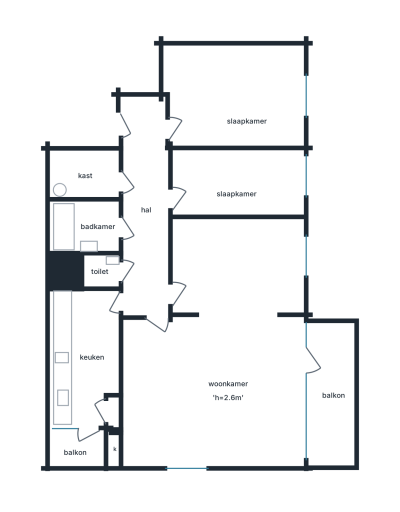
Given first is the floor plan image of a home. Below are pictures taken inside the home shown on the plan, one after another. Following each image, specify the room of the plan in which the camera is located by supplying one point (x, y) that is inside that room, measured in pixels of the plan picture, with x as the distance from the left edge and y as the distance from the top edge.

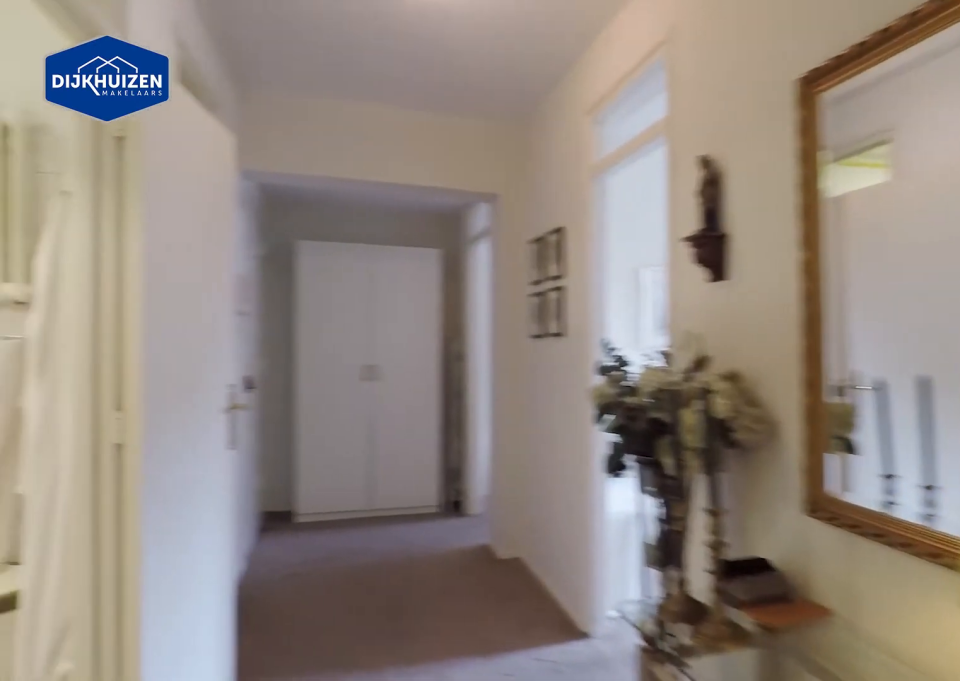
(146, 210)
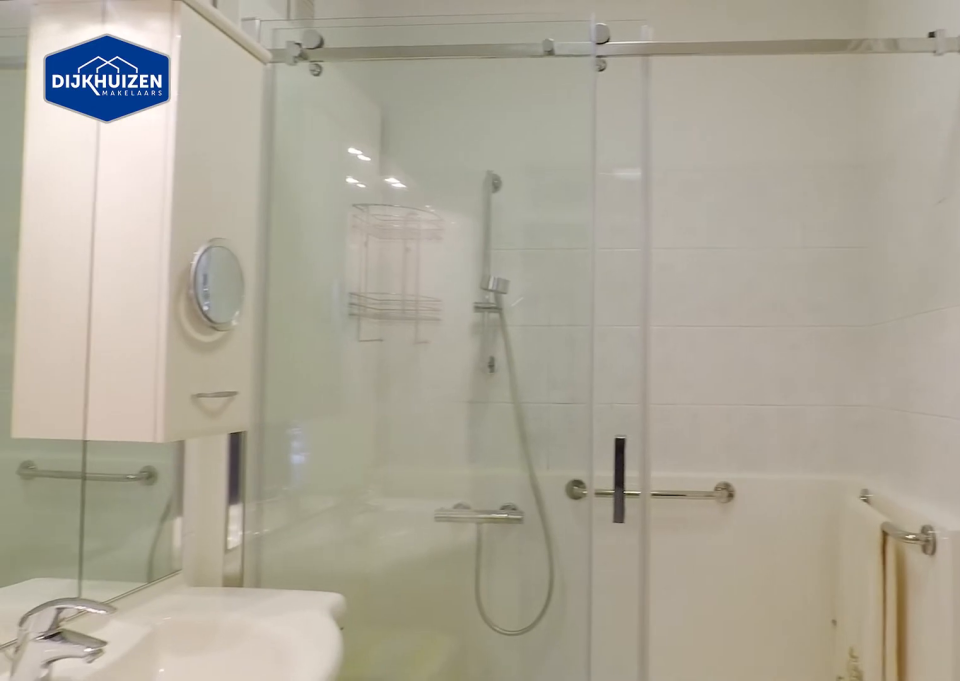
(78, 228)
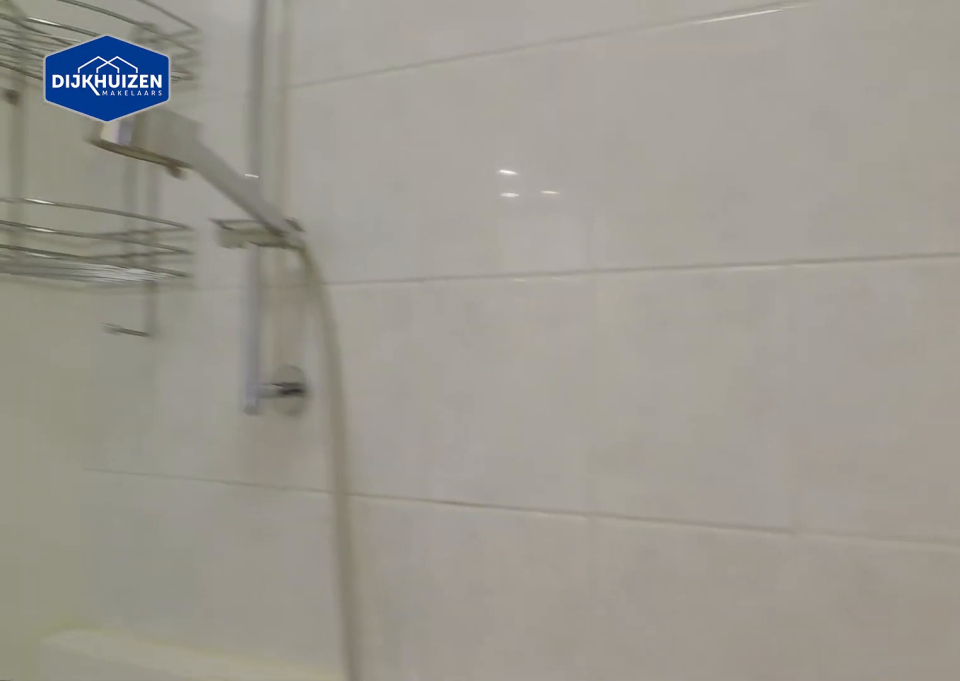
(78, 228)
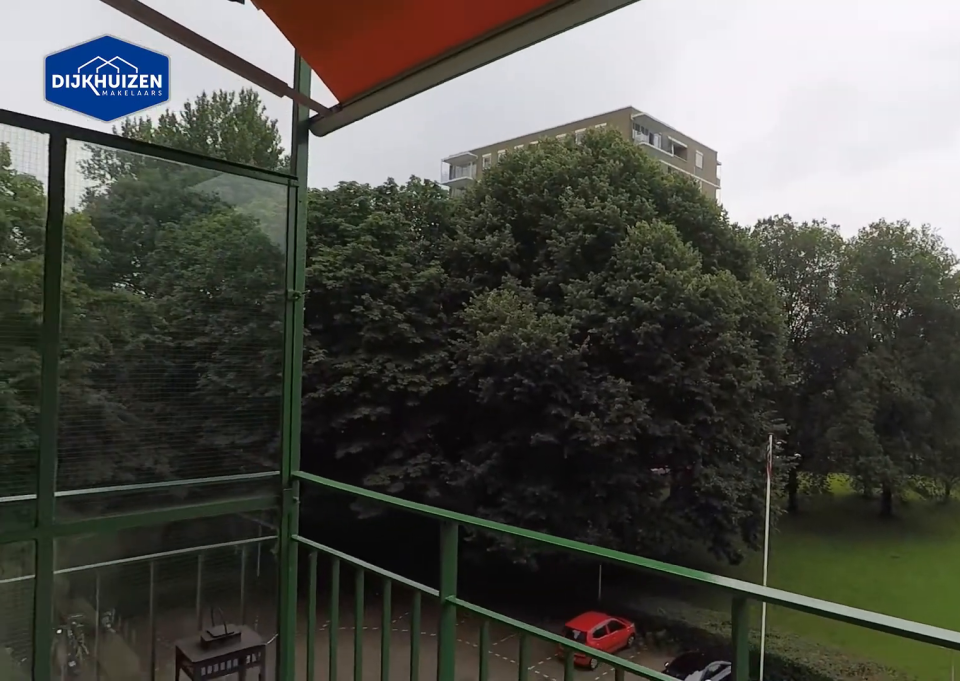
(331, 395)
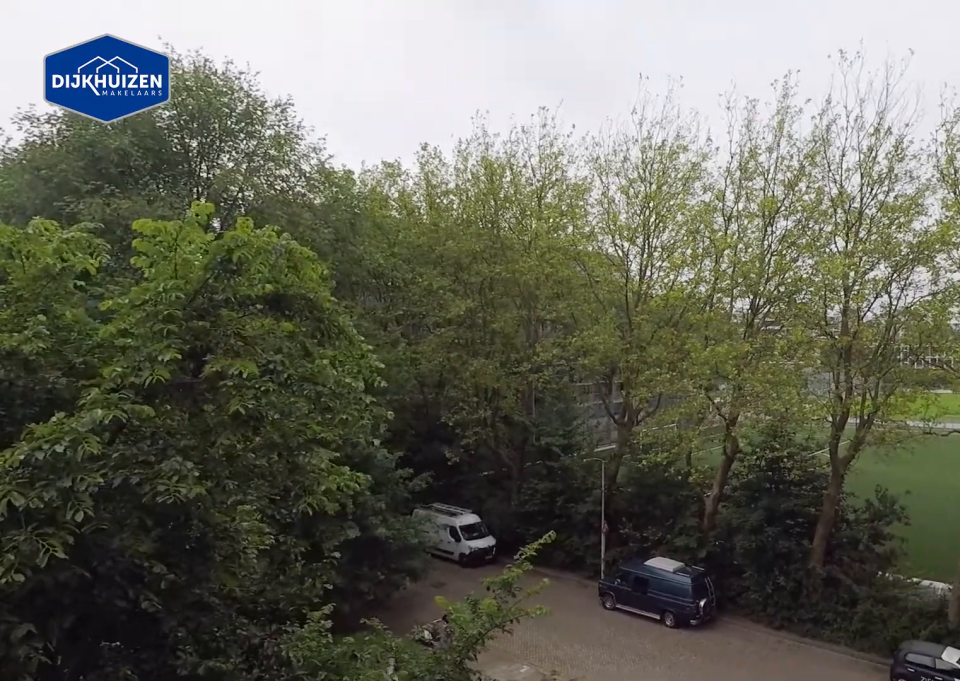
(77, 451)
